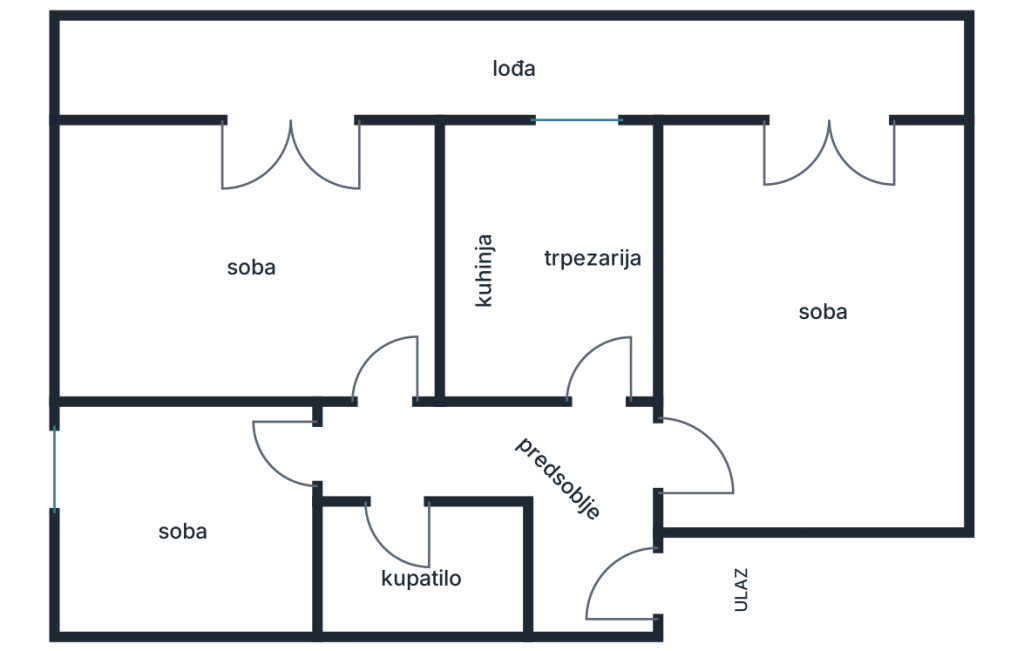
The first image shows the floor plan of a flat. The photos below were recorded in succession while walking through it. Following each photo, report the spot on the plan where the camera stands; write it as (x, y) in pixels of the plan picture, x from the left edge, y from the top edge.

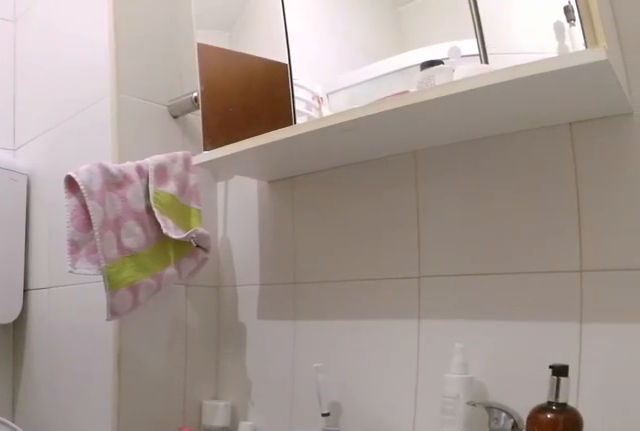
(402, 473)
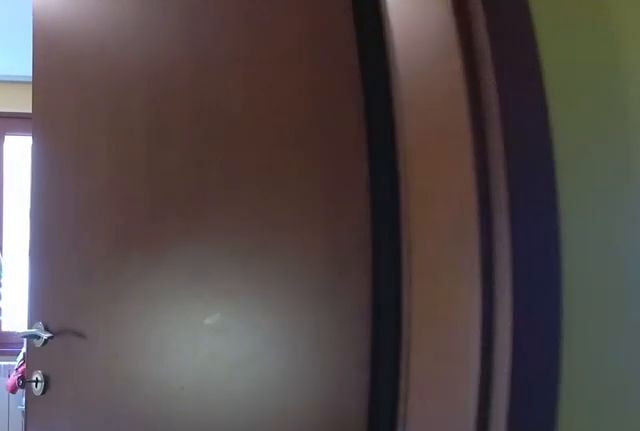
(366, 449)
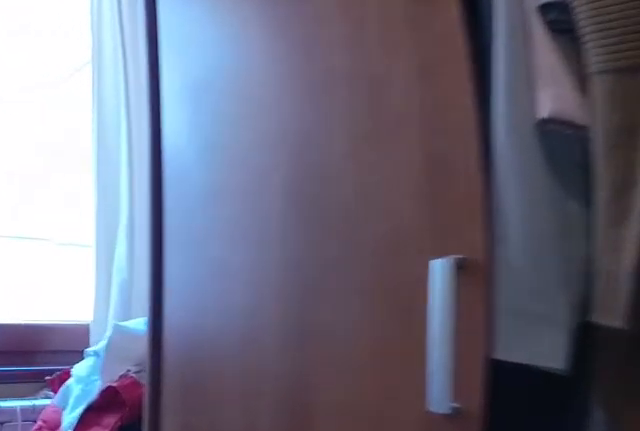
(224, 452)
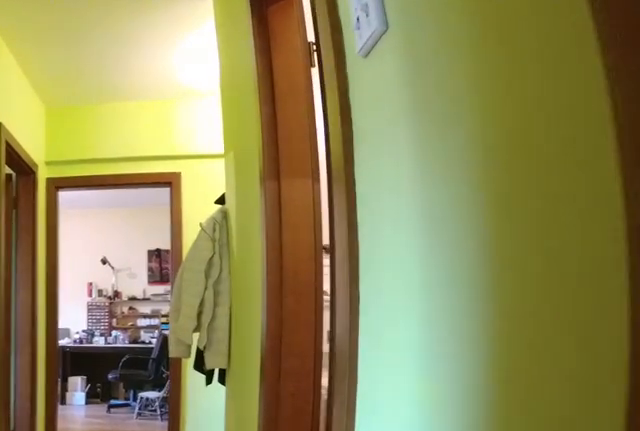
(292, 451)
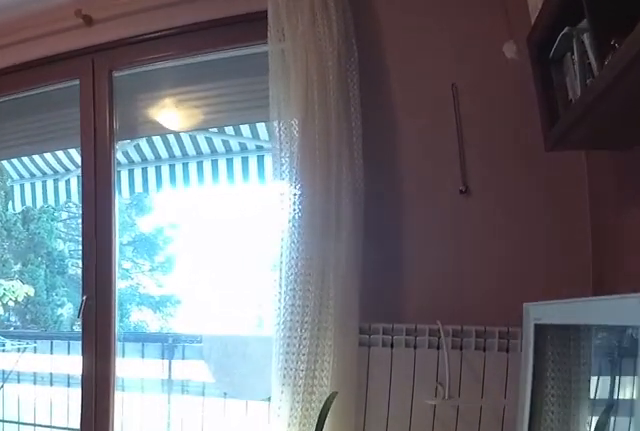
(309, 368)
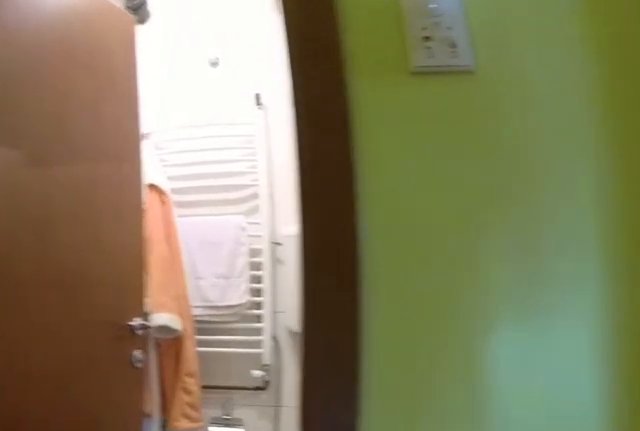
(383, 397)
